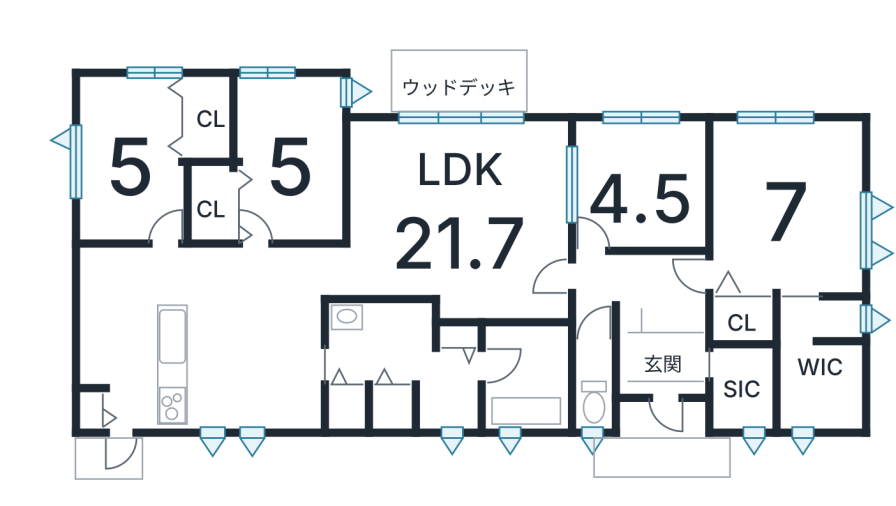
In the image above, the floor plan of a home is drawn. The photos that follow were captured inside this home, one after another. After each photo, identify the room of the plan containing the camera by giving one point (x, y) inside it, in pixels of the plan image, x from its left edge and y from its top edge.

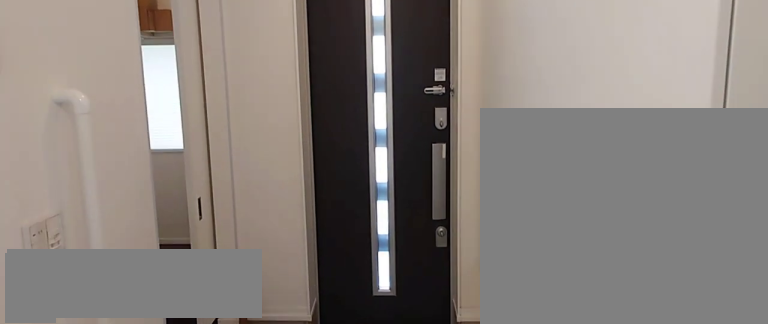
(668, 367)
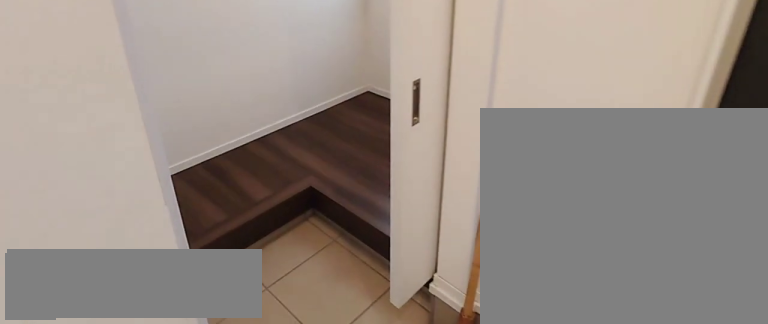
(668, 367)
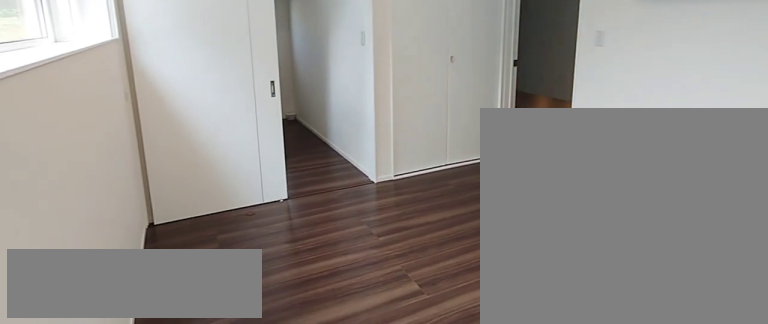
(781, 237)
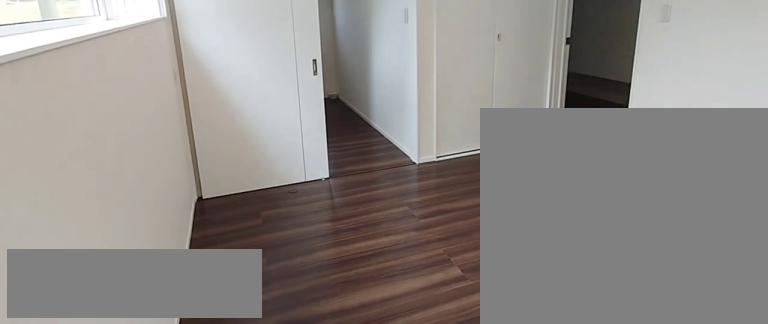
(781, 237)
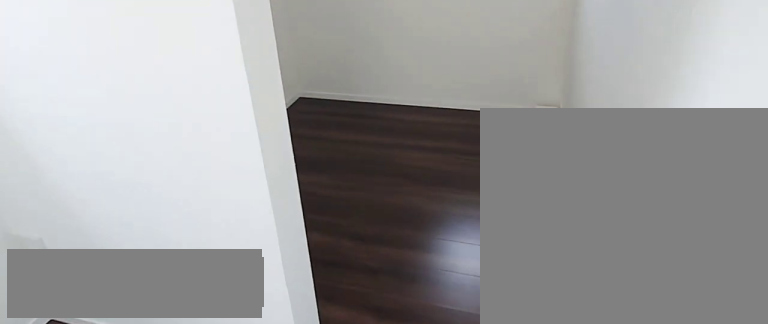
(821, 374)
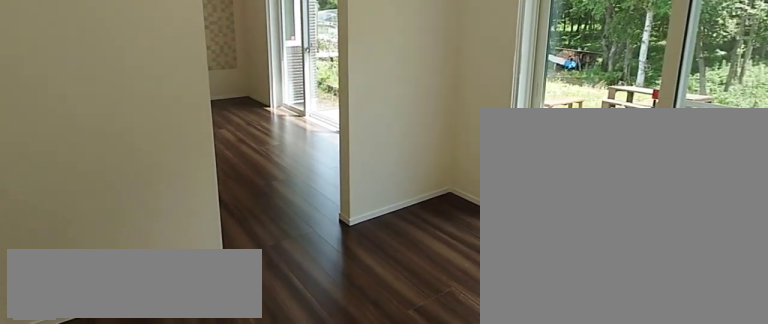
(646, 191)
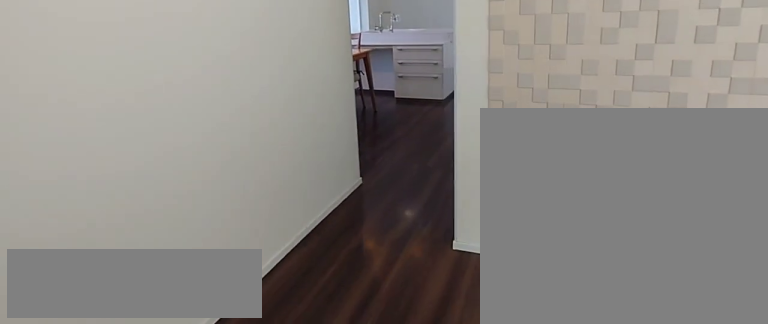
(461, 221)
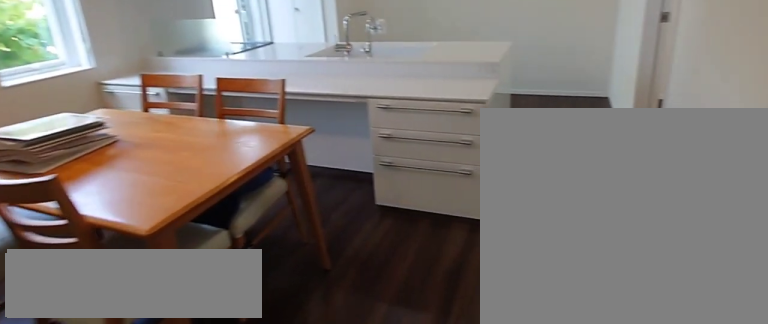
(259, 263)
